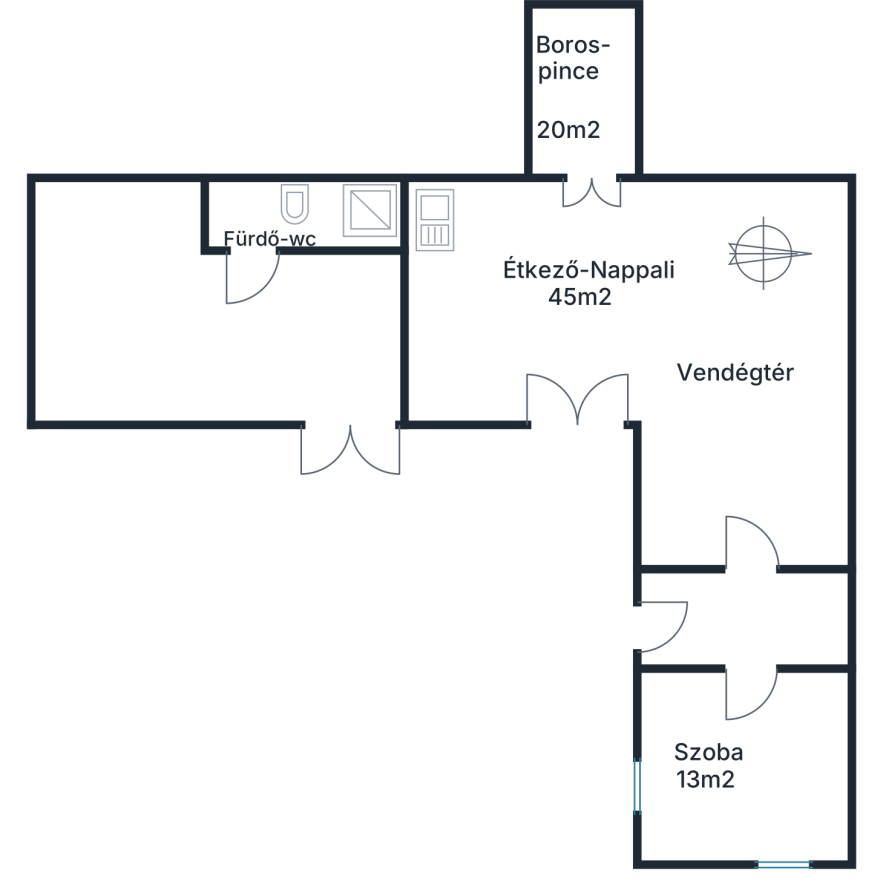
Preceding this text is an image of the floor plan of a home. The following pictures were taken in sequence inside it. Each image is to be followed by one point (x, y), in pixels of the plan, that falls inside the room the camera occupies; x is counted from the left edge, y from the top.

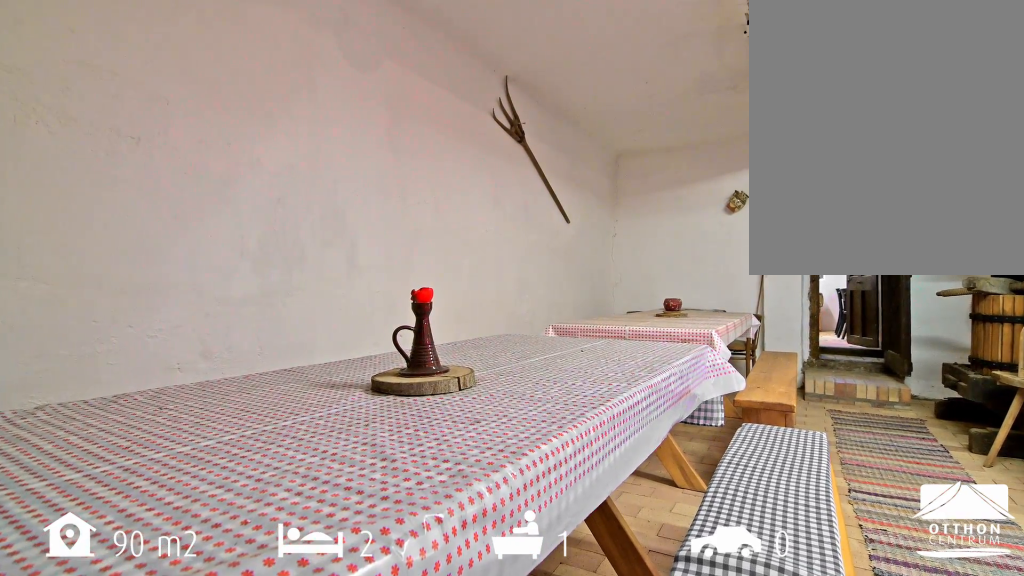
(754, 368)
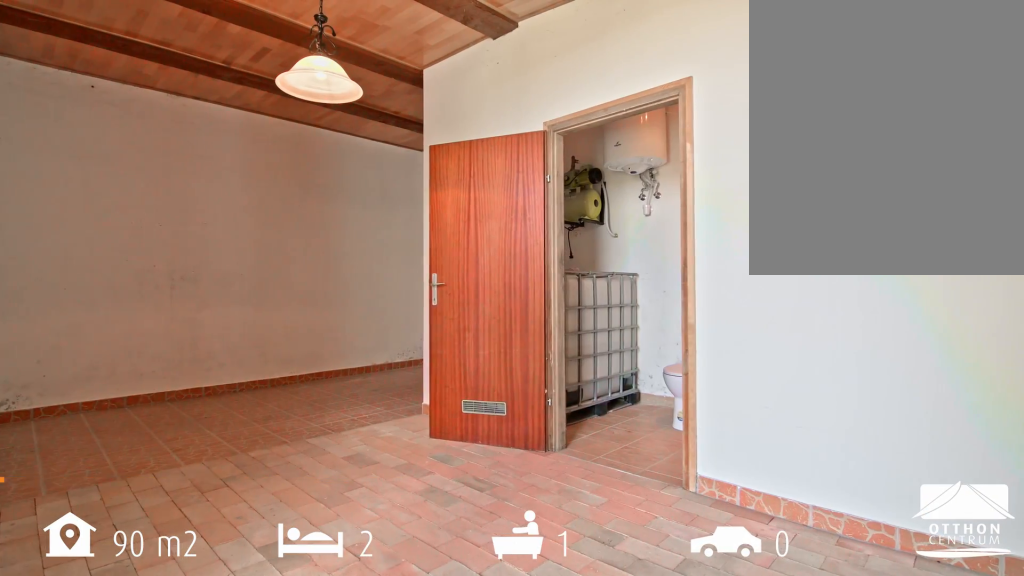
(263, 338)
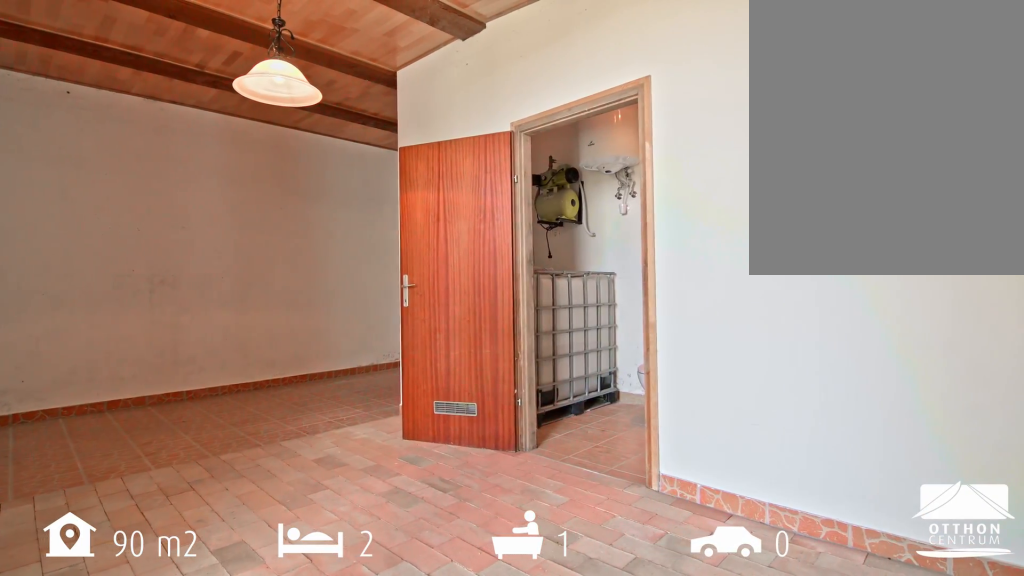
(263, 338)
